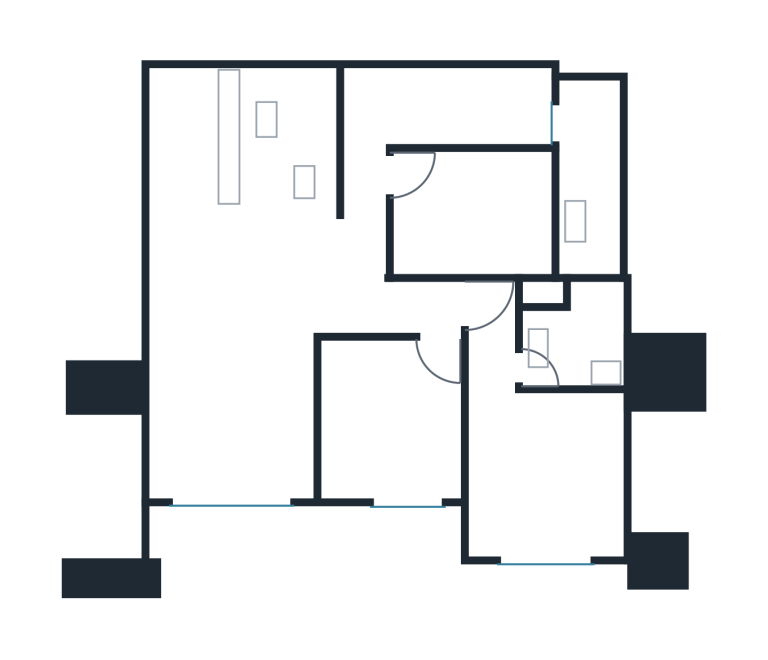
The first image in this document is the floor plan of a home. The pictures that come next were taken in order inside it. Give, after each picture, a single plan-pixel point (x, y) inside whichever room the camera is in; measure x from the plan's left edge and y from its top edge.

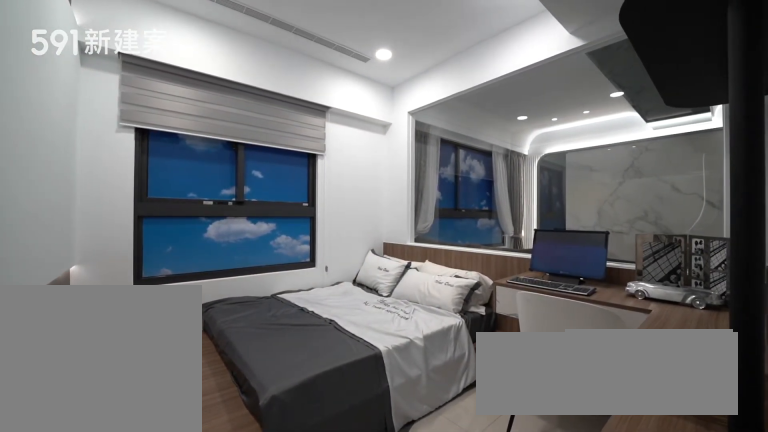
(390, 418)
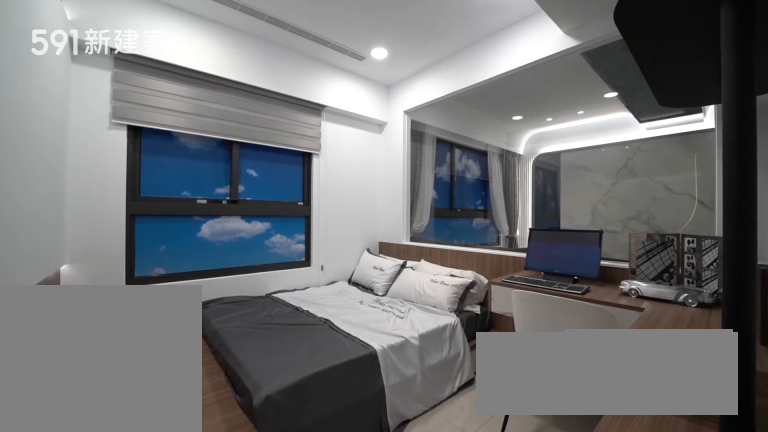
(390, 418)
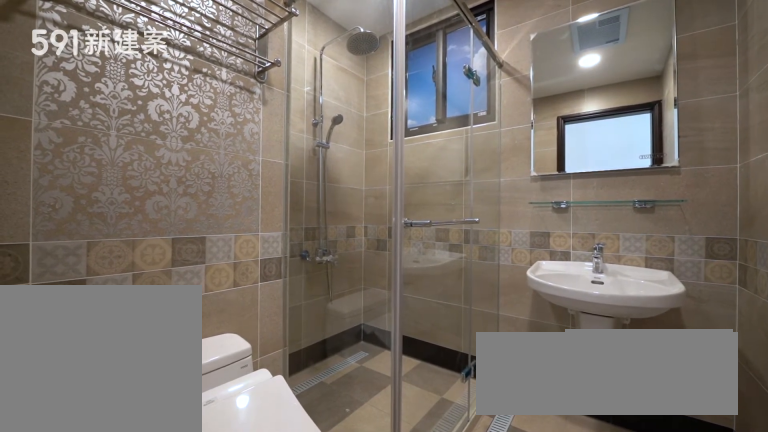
(576, 333)
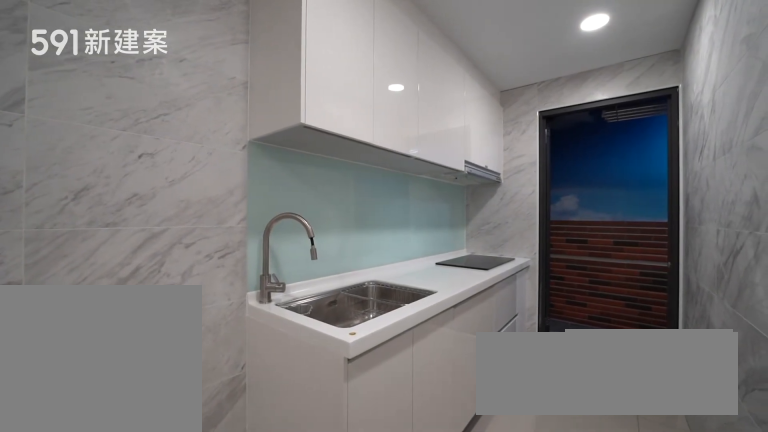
(454, 104)
